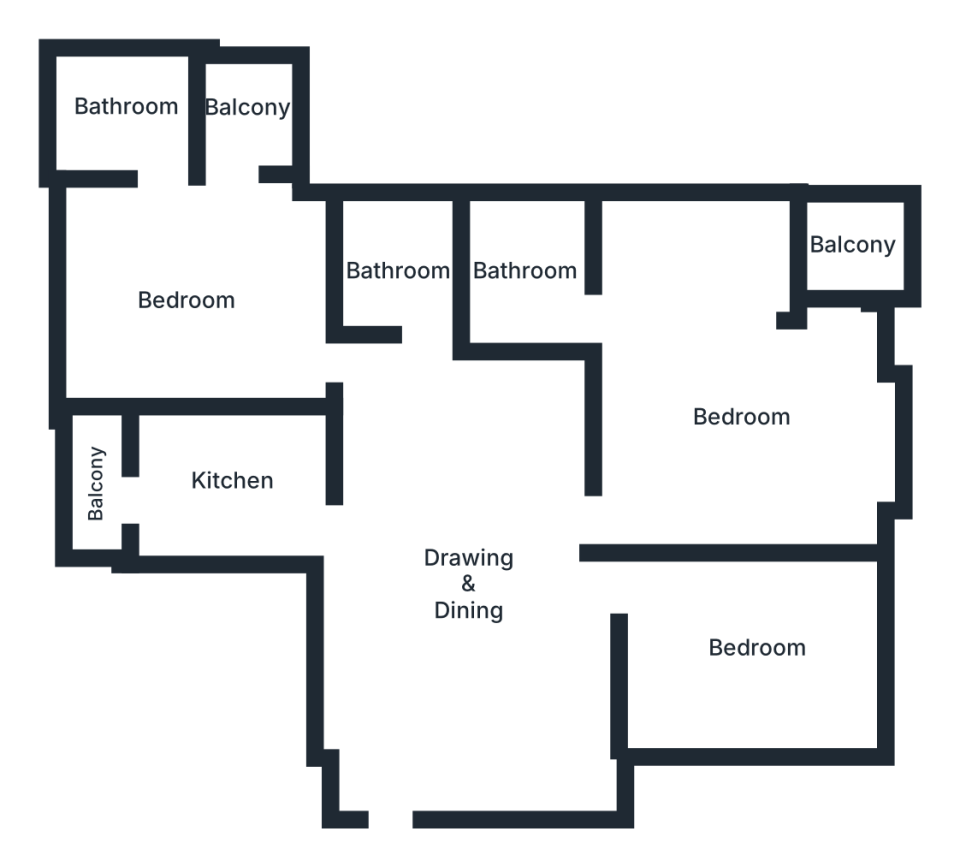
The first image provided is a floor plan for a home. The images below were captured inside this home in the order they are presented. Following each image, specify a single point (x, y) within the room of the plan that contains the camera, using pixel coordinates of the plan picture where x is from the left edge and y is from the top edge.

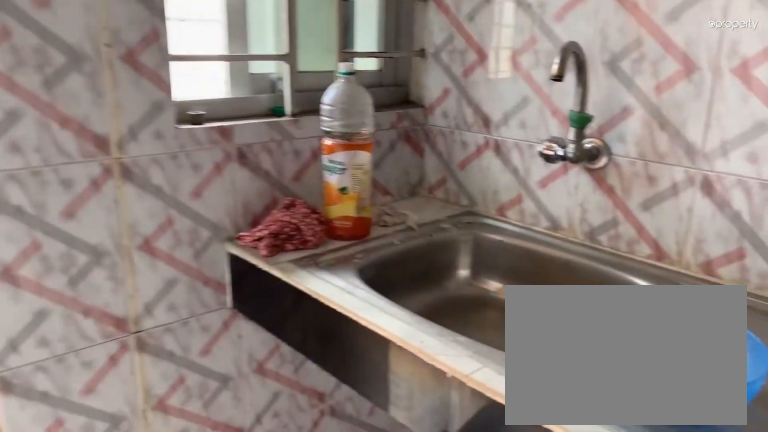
(229, 485)
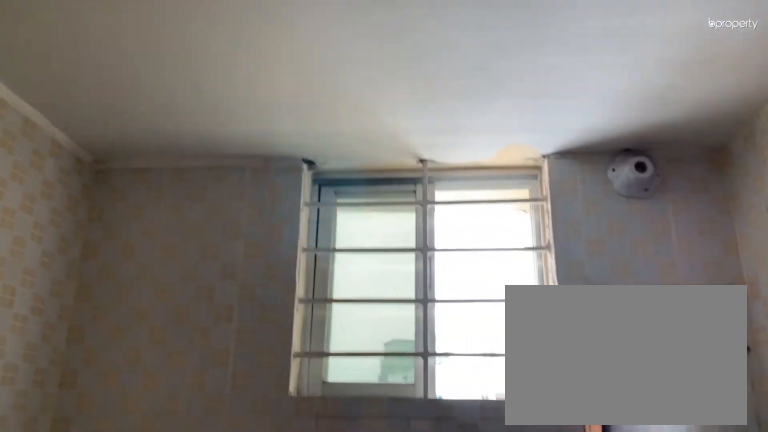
(416, 287)
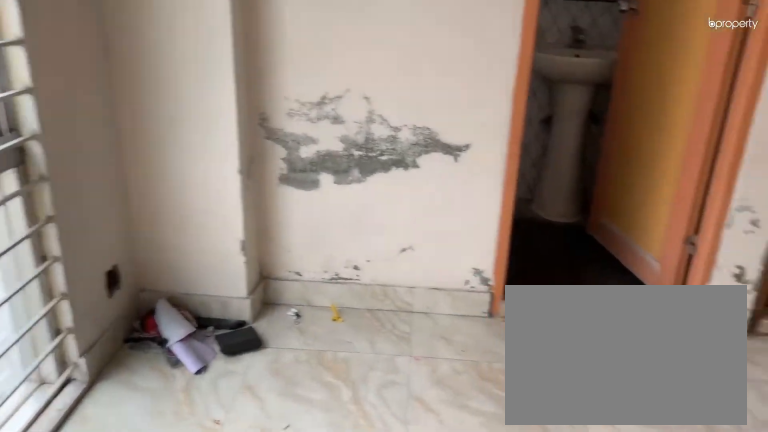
(190, 309)
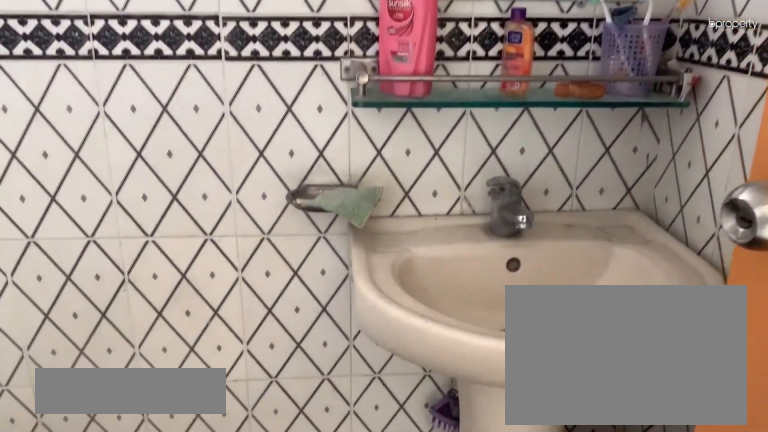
(128, 101)
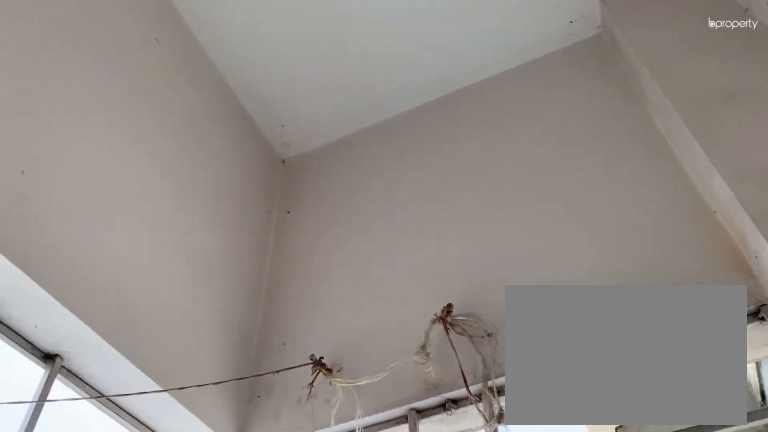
(236, 122)
